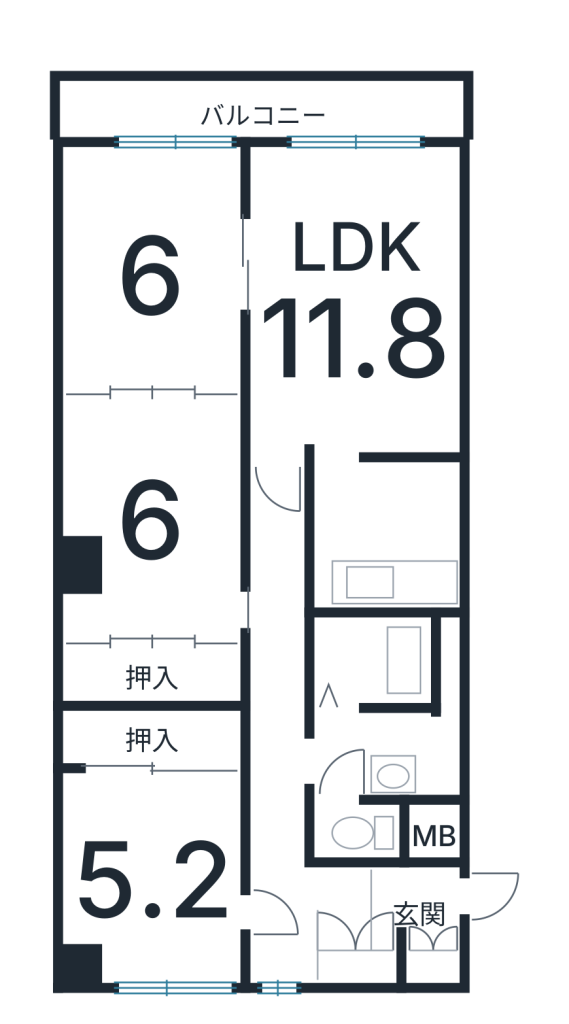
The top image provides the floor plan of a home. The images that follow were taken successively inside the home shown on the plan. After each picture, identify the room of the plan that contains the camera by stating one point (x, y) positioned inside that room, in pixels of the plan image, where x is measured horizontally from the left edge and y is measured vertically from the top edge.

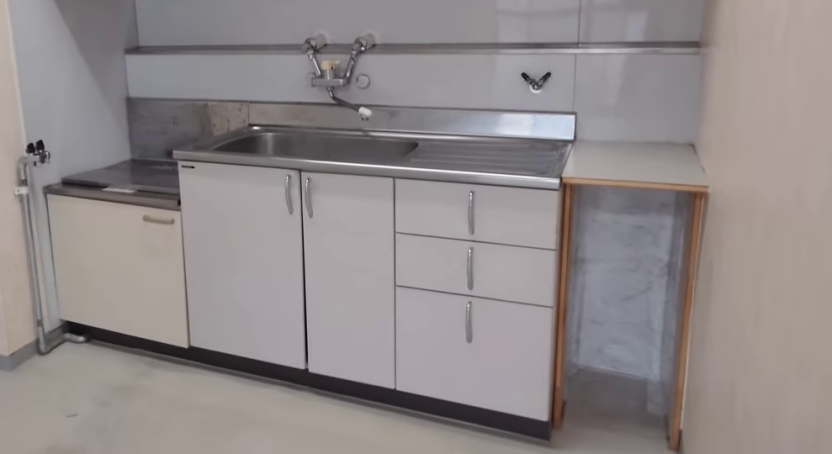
(397, 552)
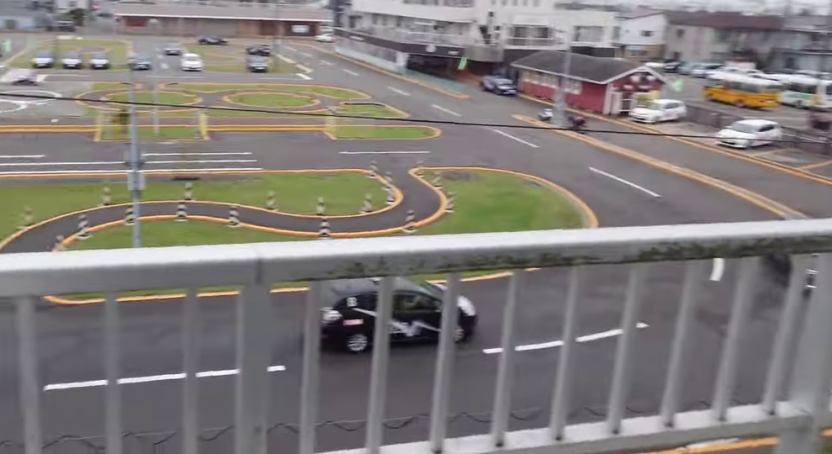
(253, 127)
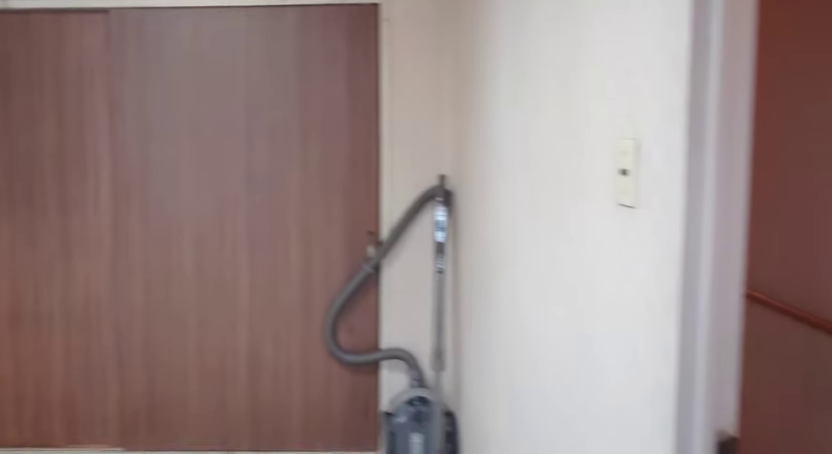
(148, 875)
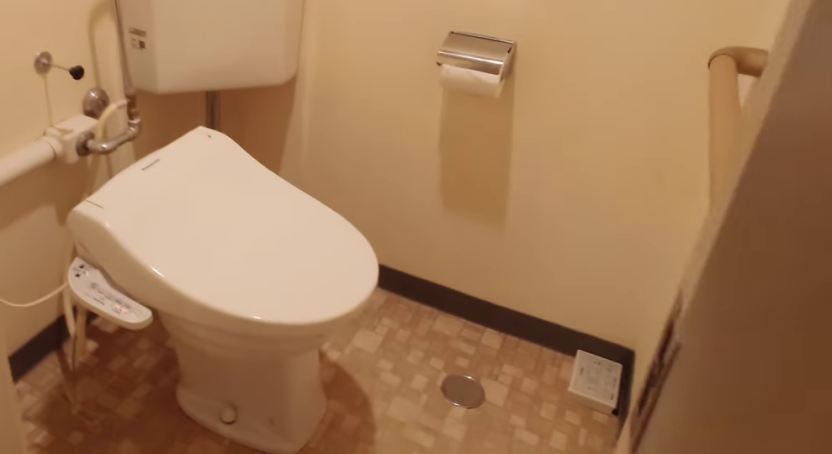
(346, 841)
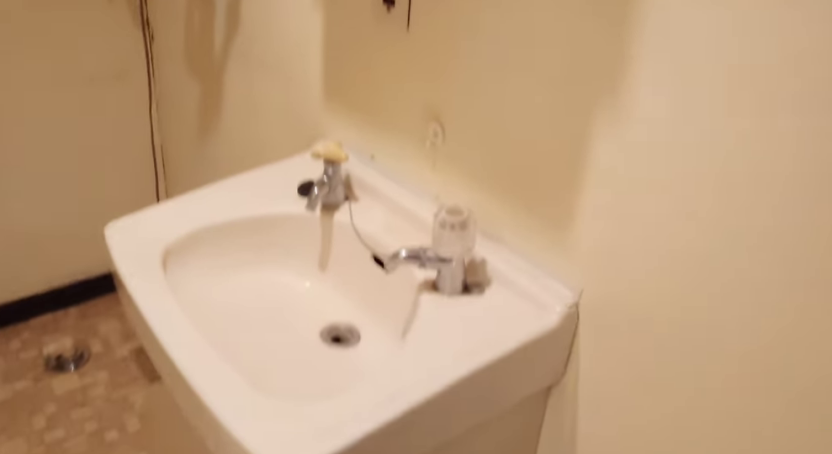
(376, 759)
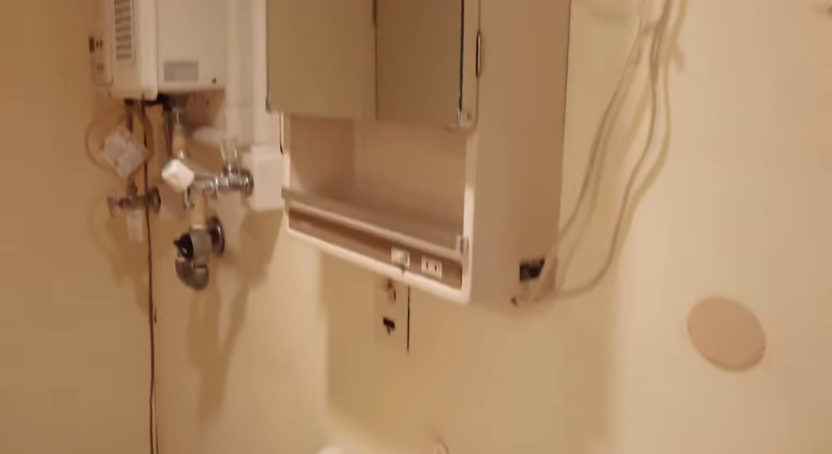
(376, 759)
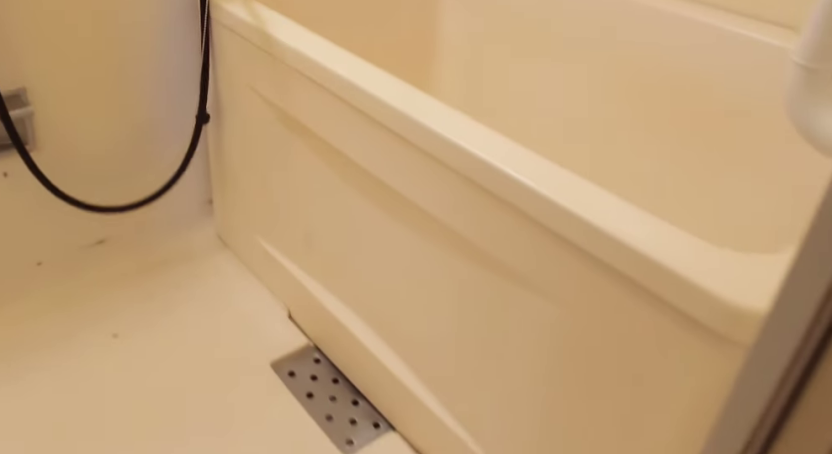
(368, 662)
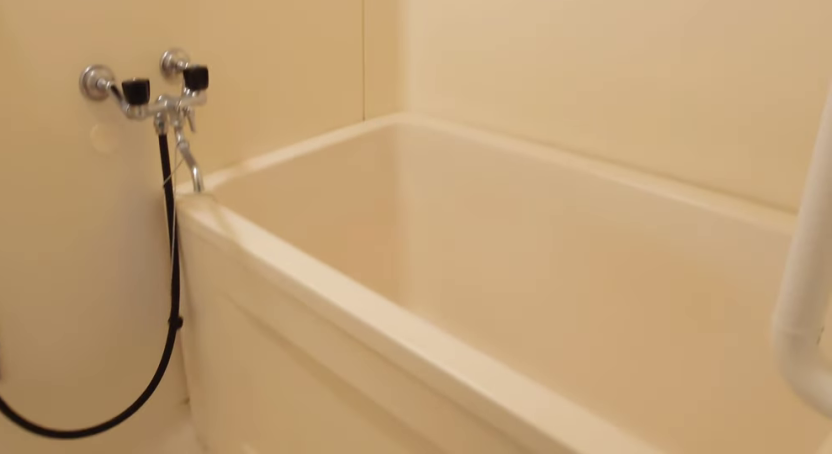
(368, 662)
